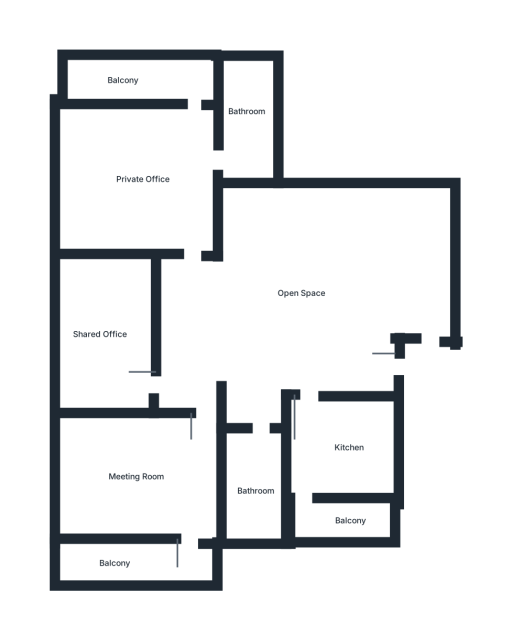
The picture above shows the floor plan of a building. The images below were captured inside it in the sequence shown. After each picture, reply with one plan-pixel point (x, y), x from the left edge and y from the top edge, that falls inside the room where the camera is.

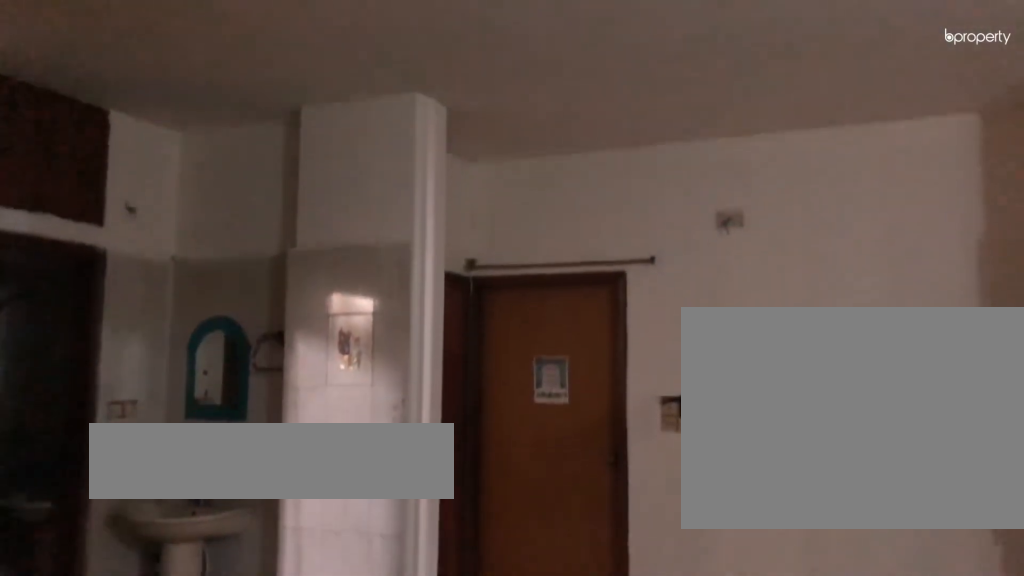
(318, 265)
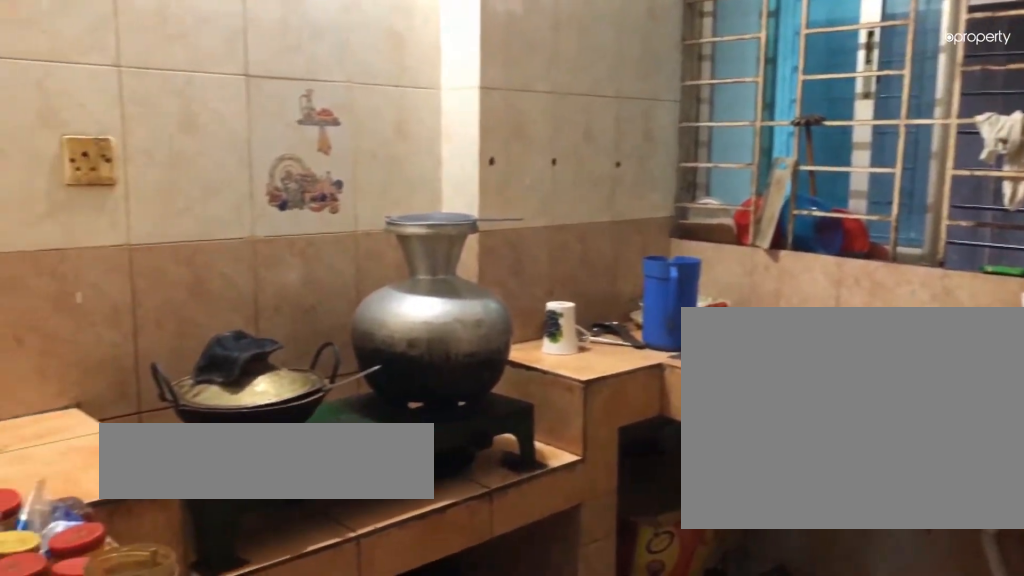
(363, 432)
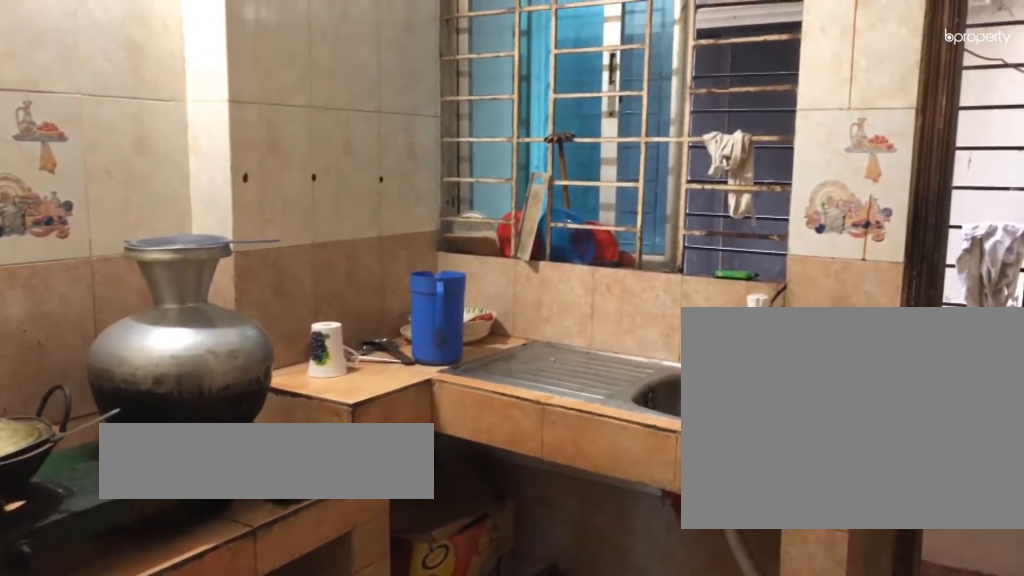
(363, 432)
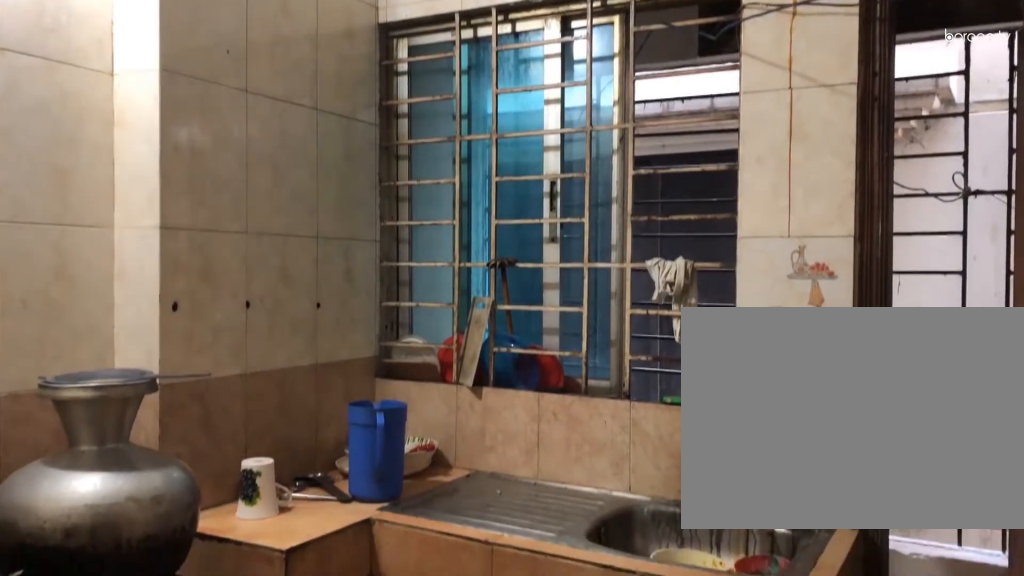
(363, 432)
